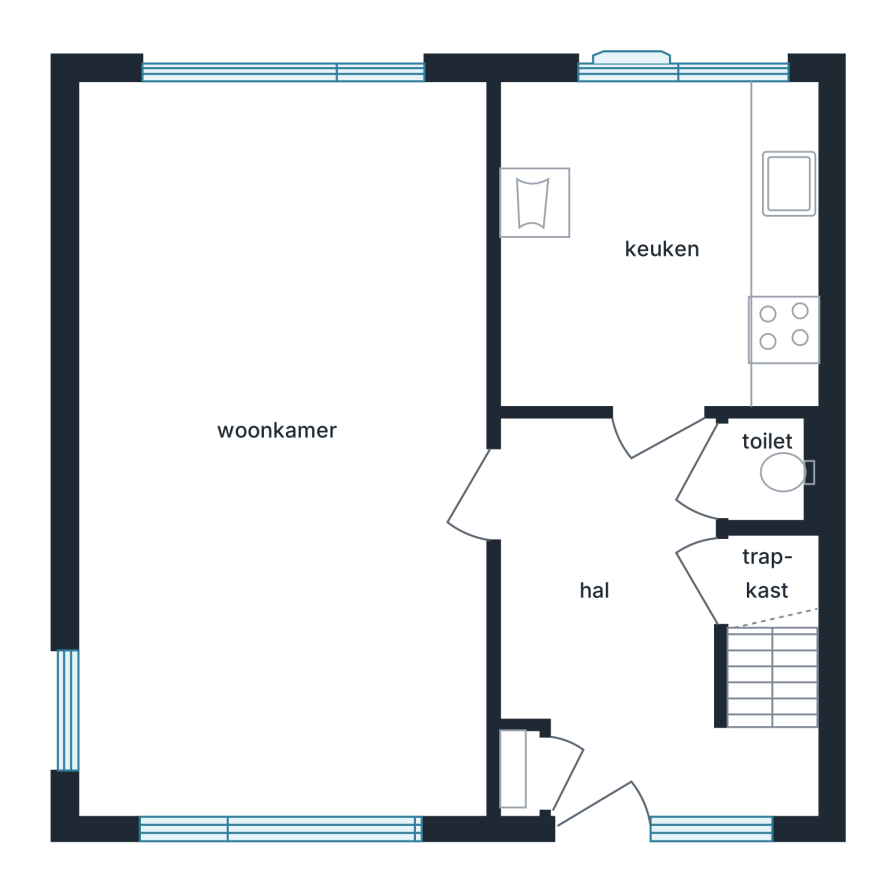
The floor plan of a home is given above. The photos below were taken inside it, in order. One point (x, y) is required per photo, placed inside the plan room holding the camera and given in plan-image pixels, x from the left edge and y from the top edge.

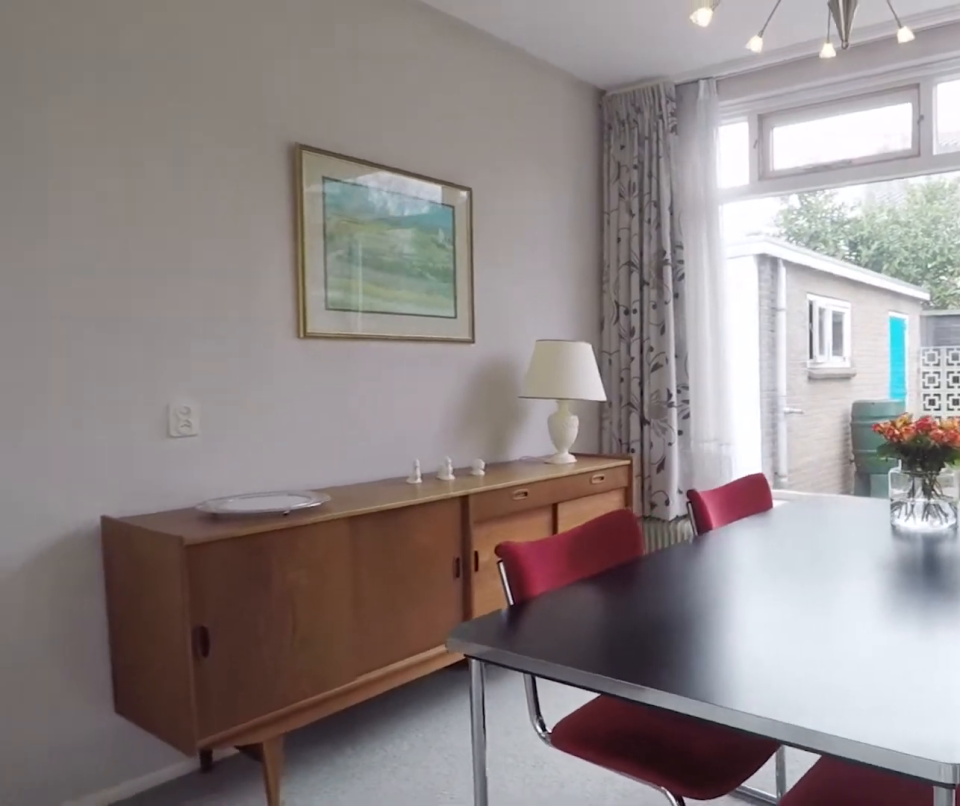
(194, 384)
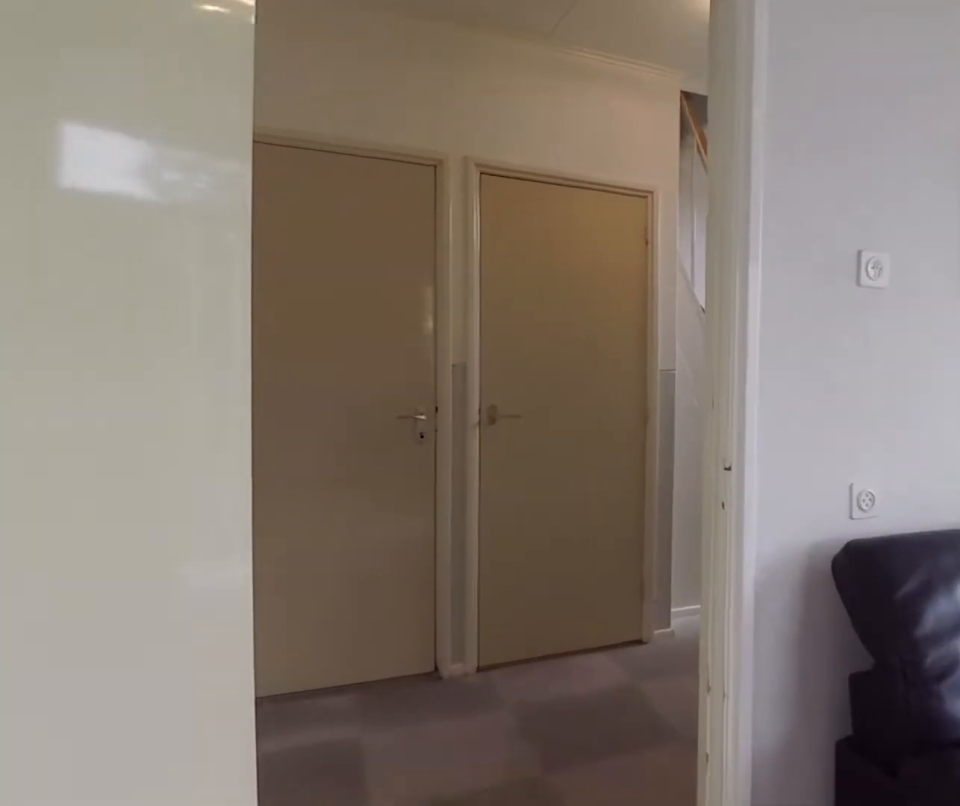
(194, 384)
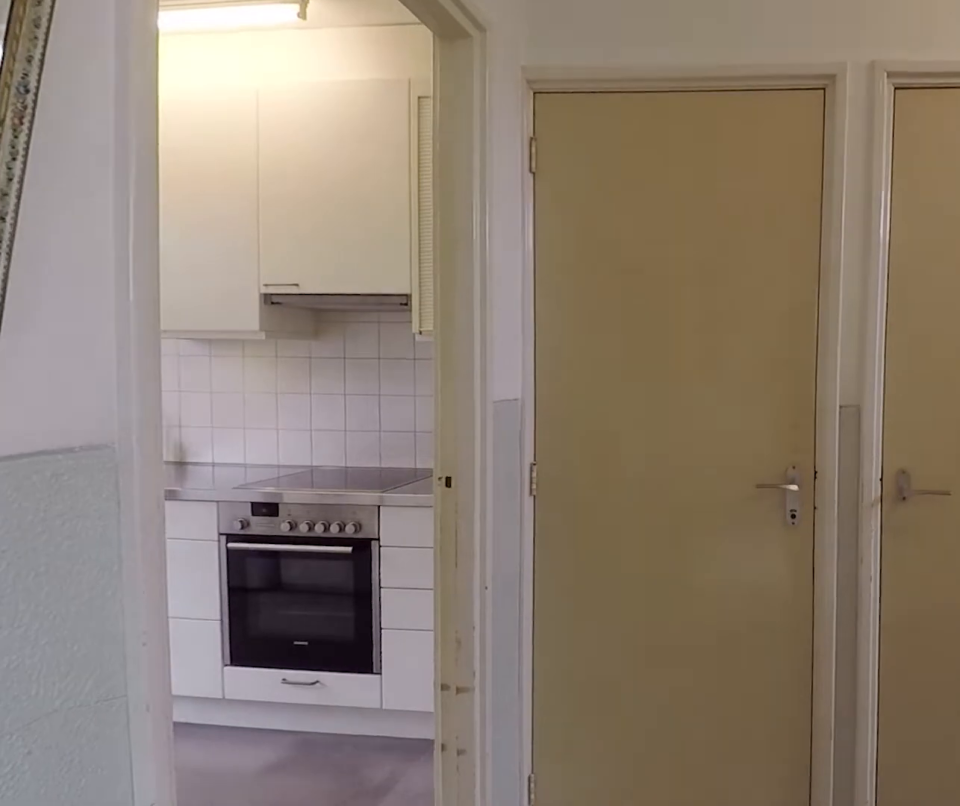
(628, 626)
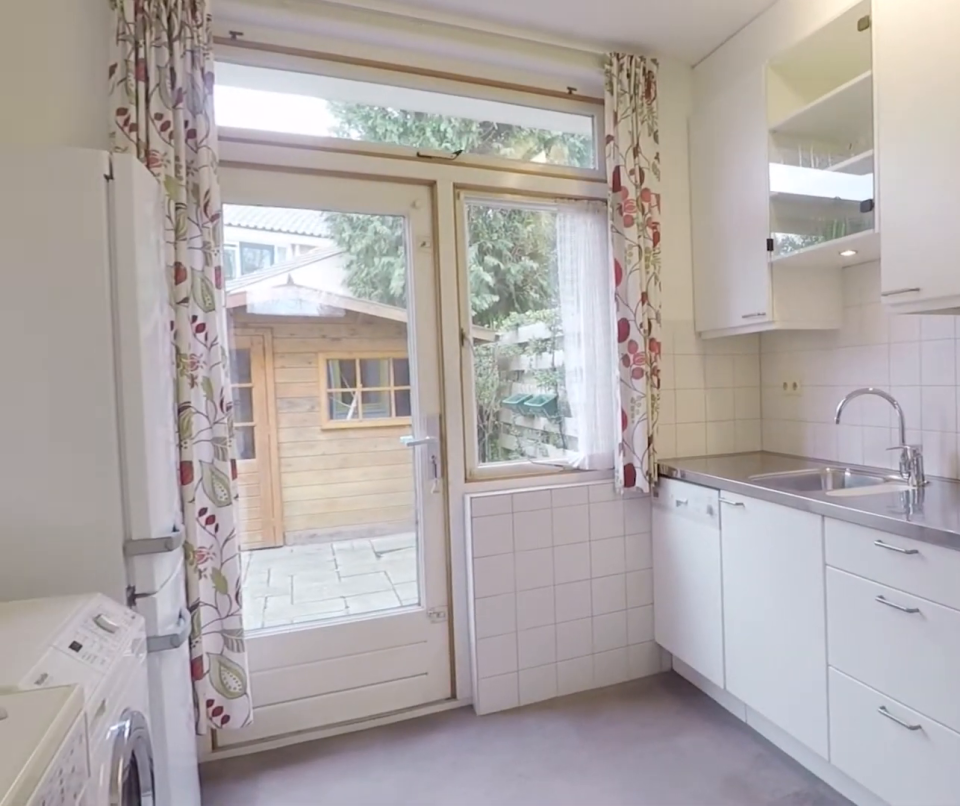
(661, 241)
